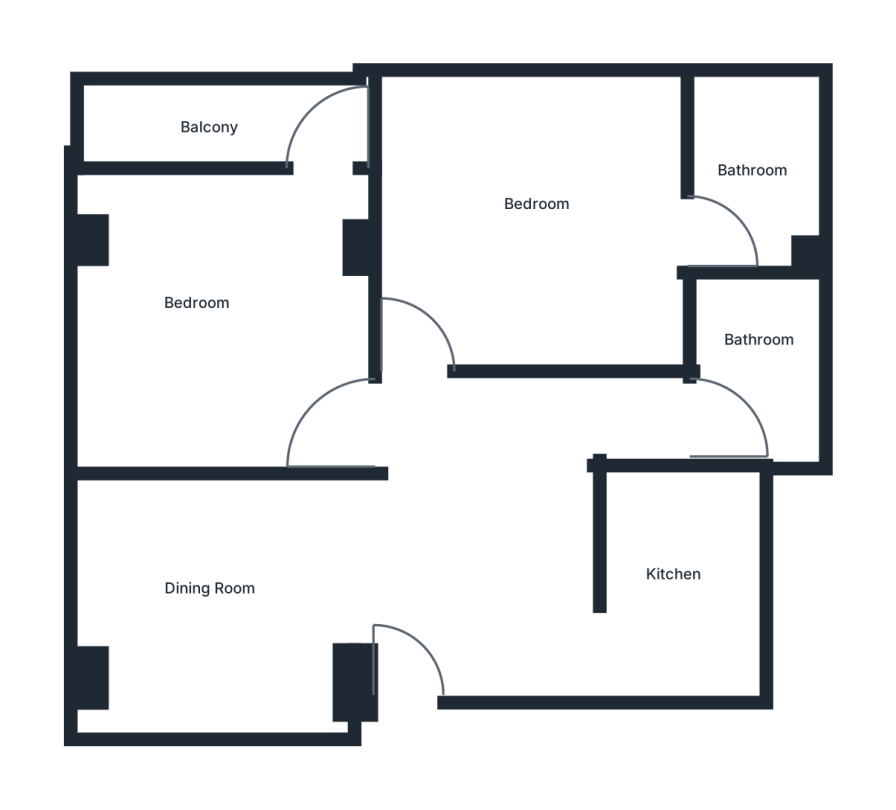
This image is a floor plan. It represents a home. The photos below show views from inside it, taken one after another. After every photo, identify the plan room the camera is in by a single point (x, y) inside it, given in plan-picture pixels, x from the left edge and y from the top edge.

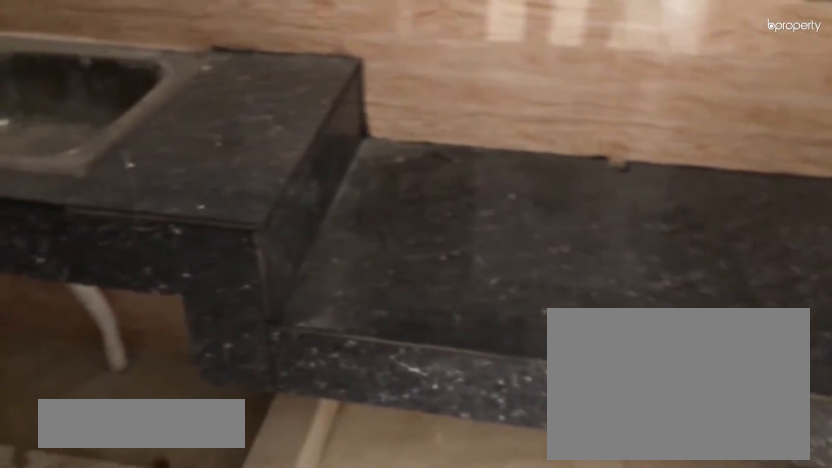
(685, 595)
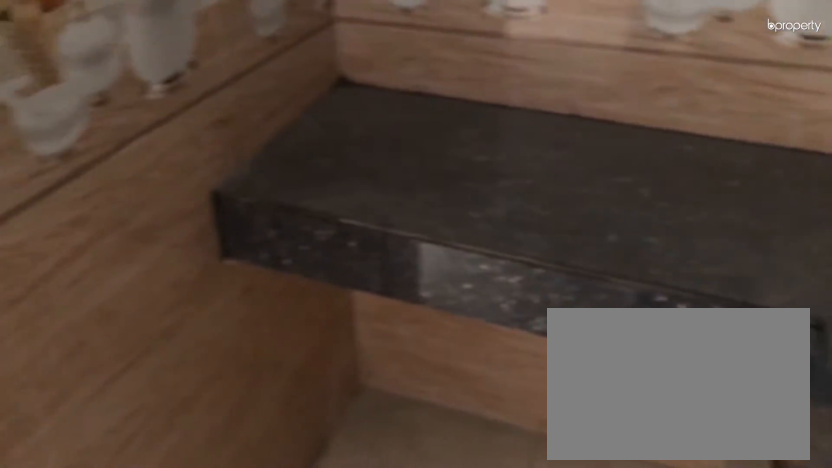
(685, 595)
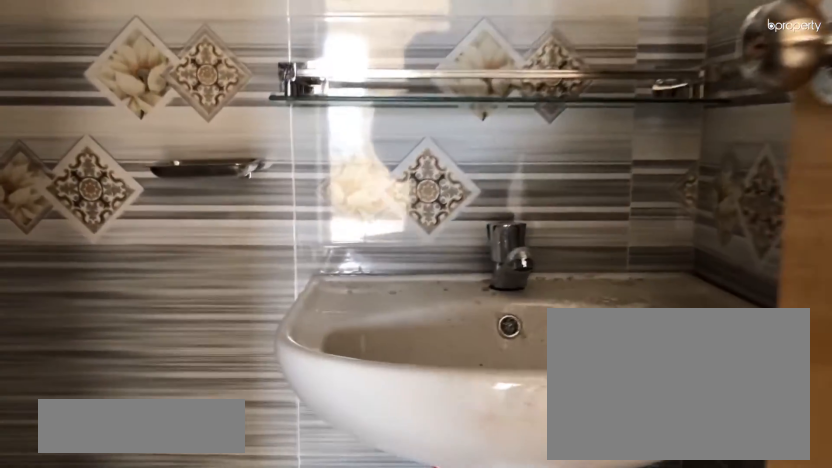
(749, 412)
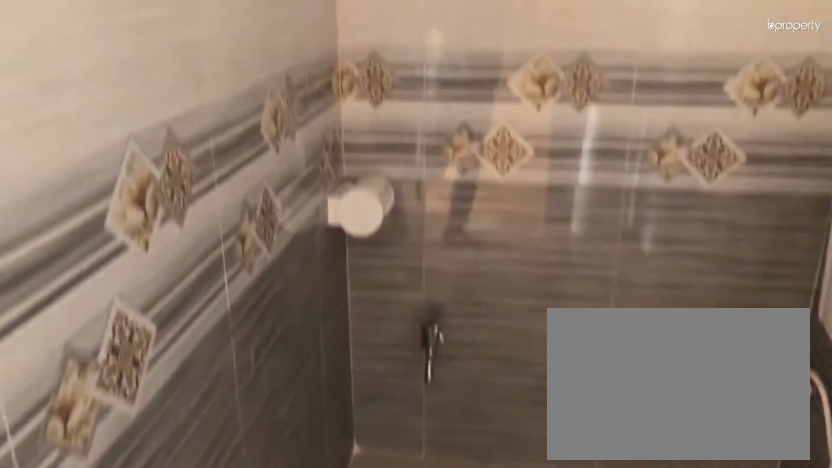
(749, 412)
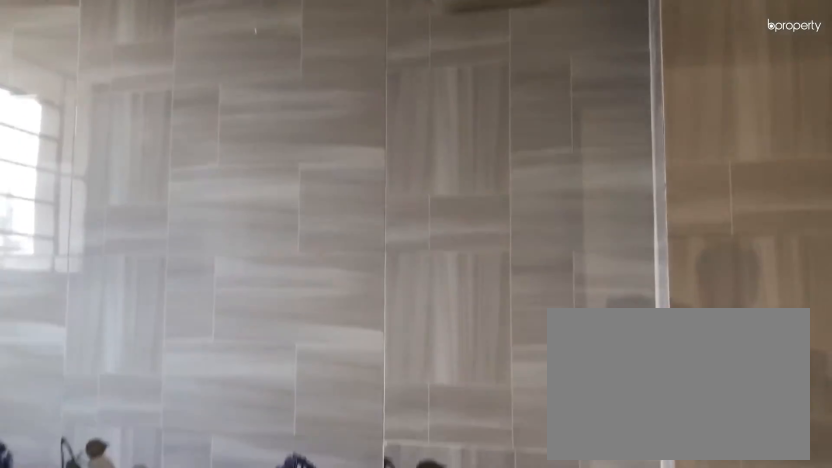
(748, 193)
